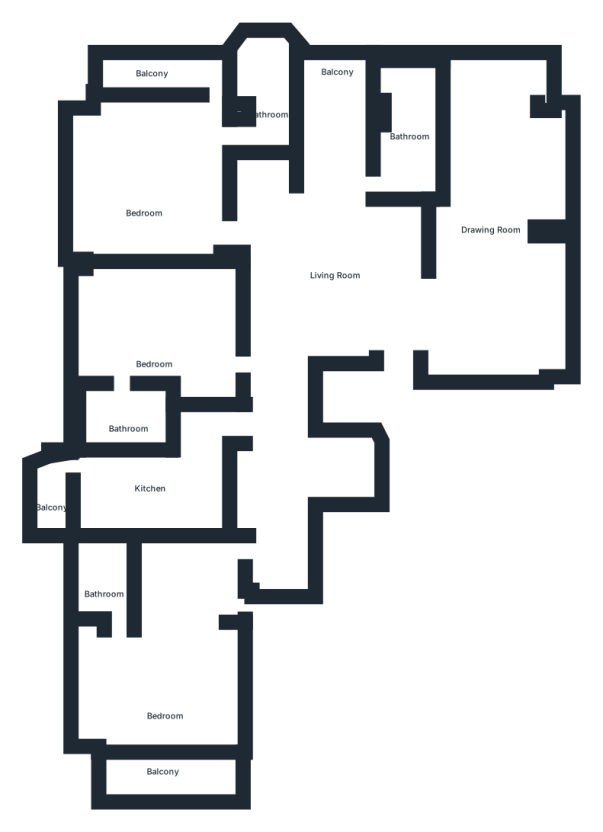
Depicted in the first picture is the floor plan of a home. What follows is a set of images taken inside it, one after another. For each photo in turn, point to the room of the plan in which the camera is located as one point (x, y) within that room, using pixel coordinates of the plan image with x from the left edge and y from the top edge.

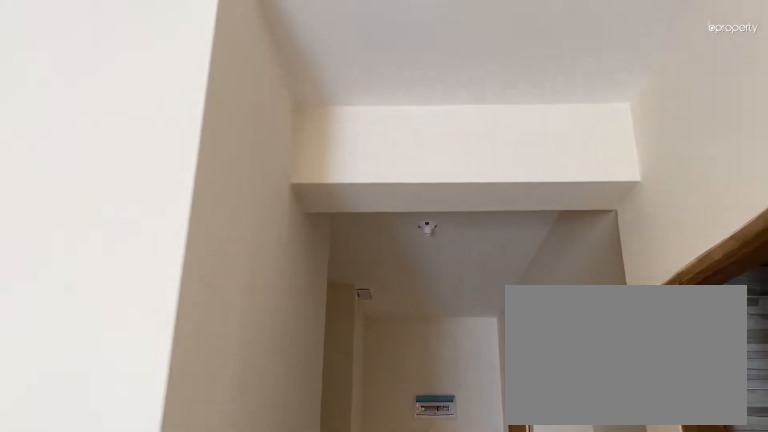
(340, 273)
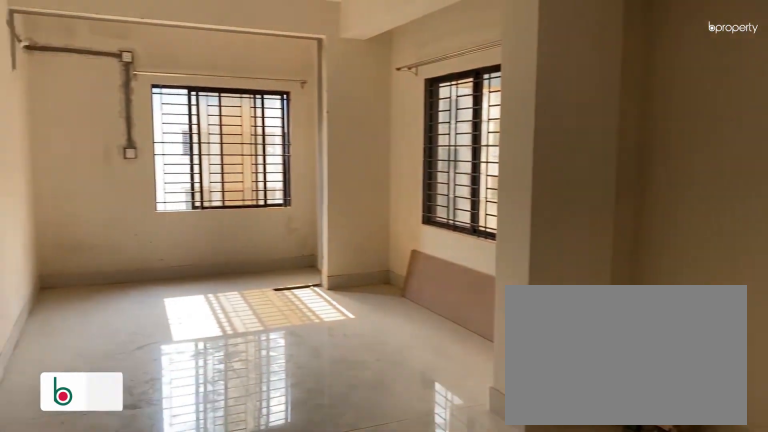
(489, 223)
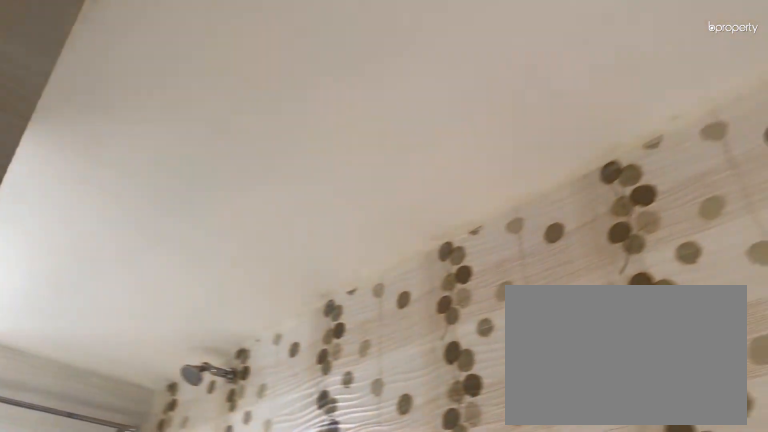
(410, 130)
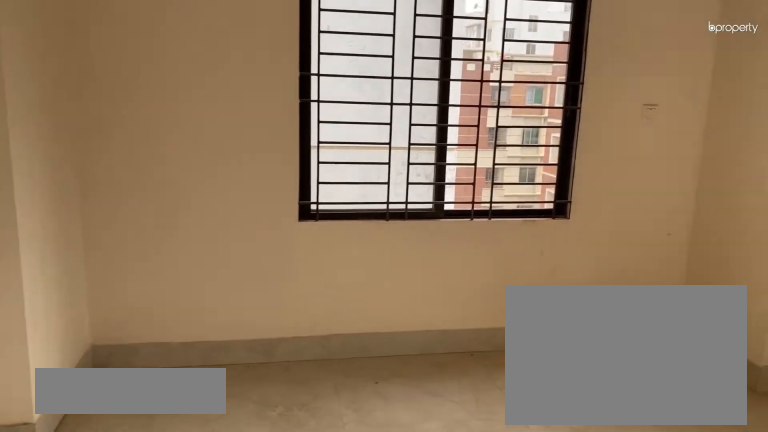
(148, 197)
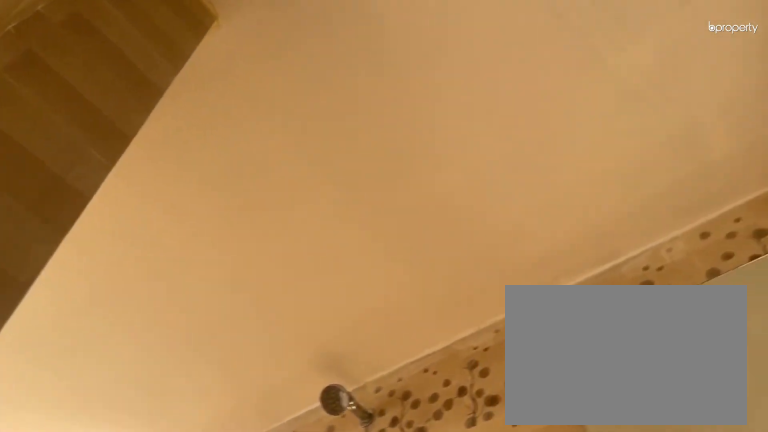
(273, 108)
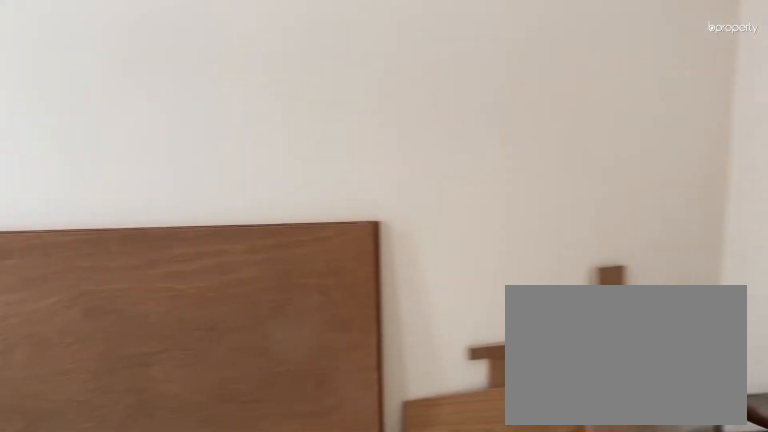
(154, 339)
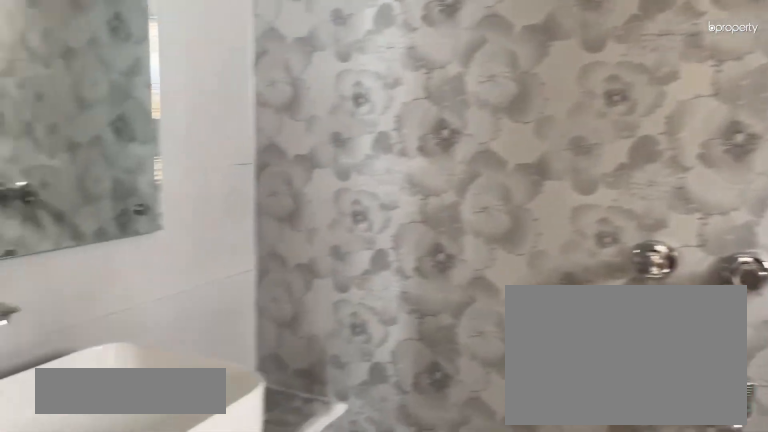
(123, 422)
